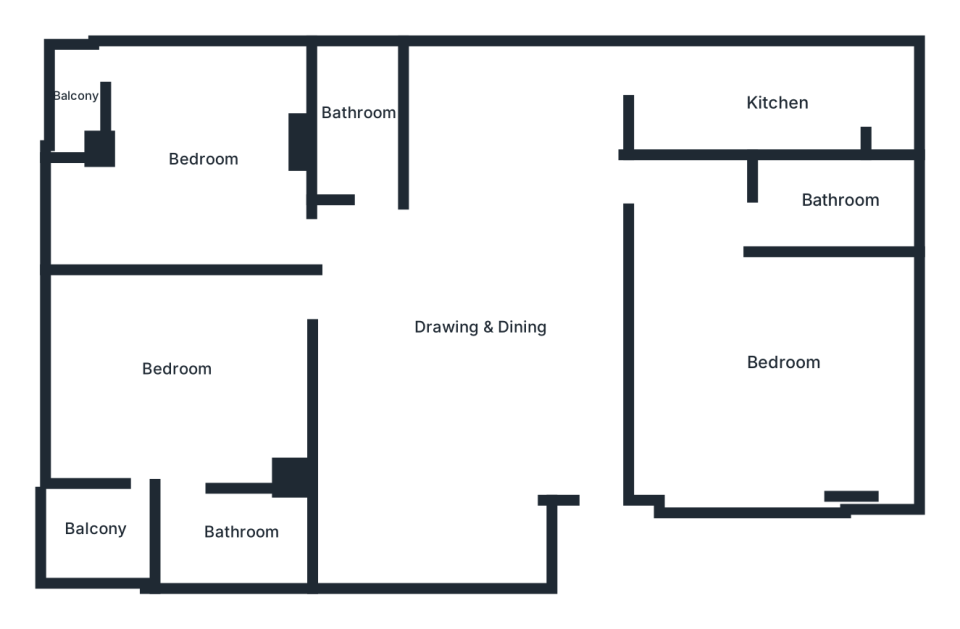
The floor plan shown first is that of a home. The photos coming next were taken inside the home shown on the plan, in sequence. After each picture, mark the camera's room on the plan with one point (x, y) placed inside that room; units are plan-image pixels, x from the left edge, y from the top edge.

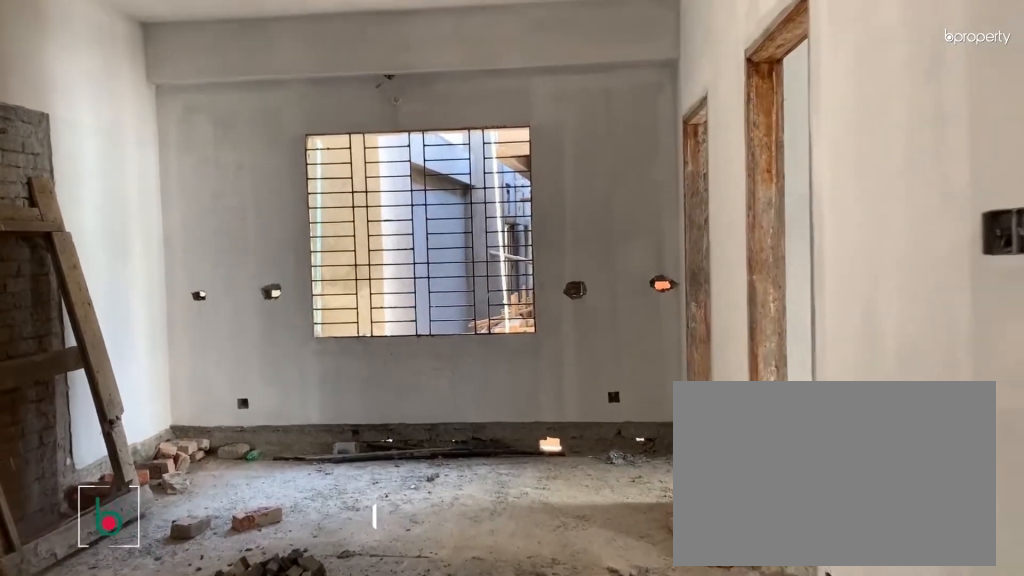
(483, 326)
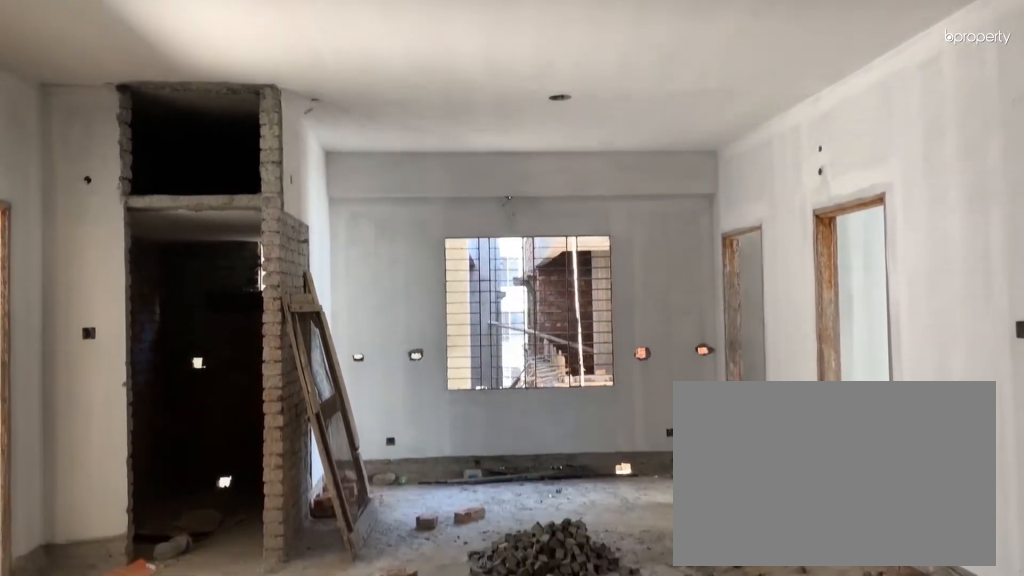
(483, 326)
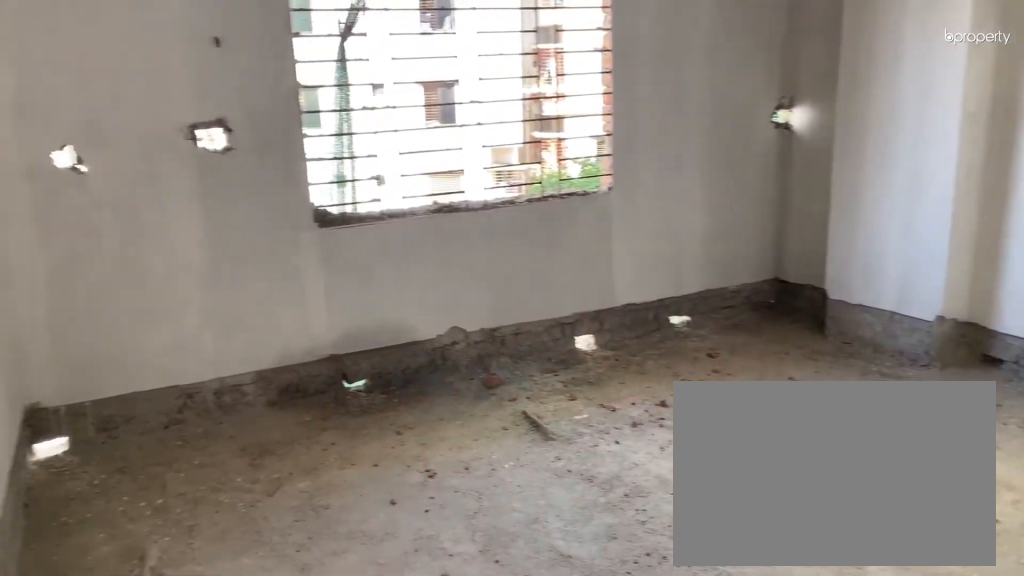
(783, 361)
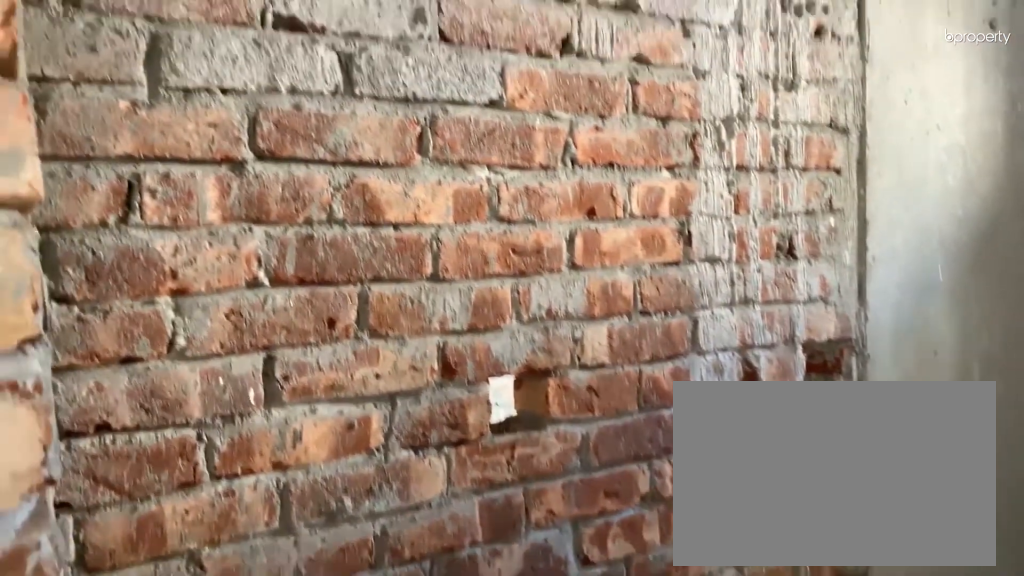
(843, 196)
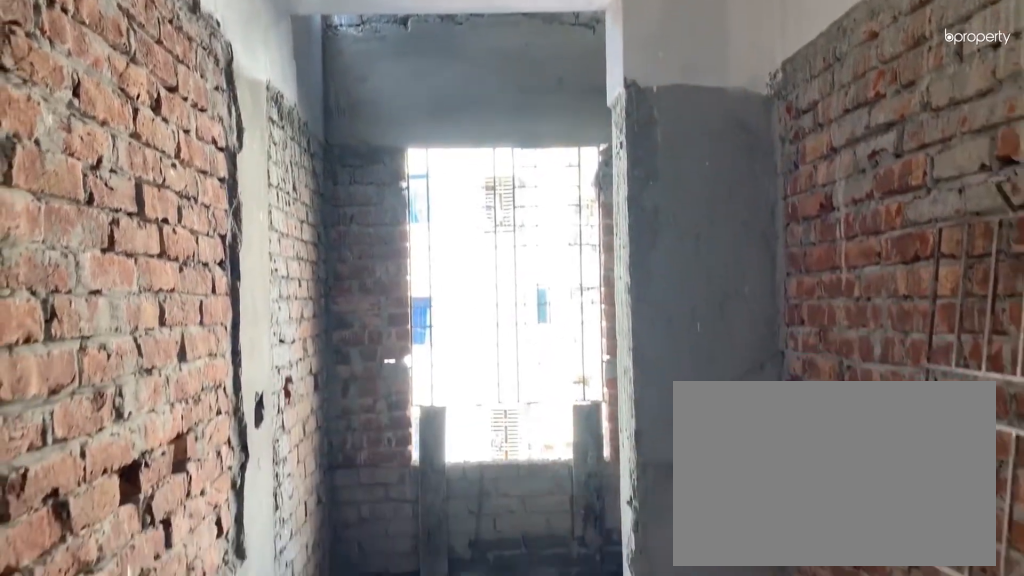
(769, 104)
